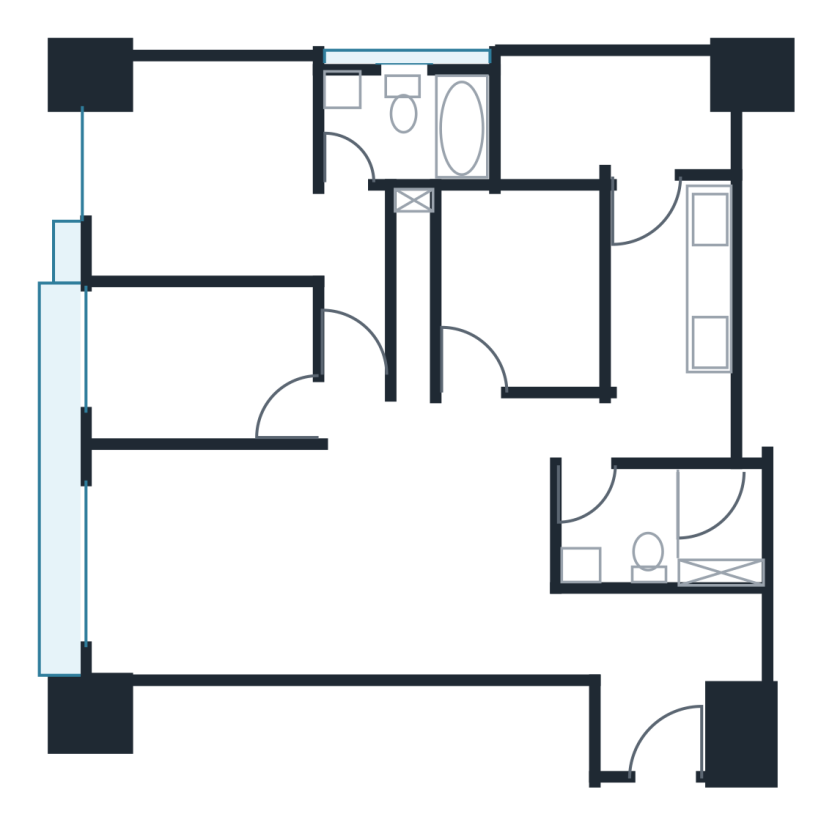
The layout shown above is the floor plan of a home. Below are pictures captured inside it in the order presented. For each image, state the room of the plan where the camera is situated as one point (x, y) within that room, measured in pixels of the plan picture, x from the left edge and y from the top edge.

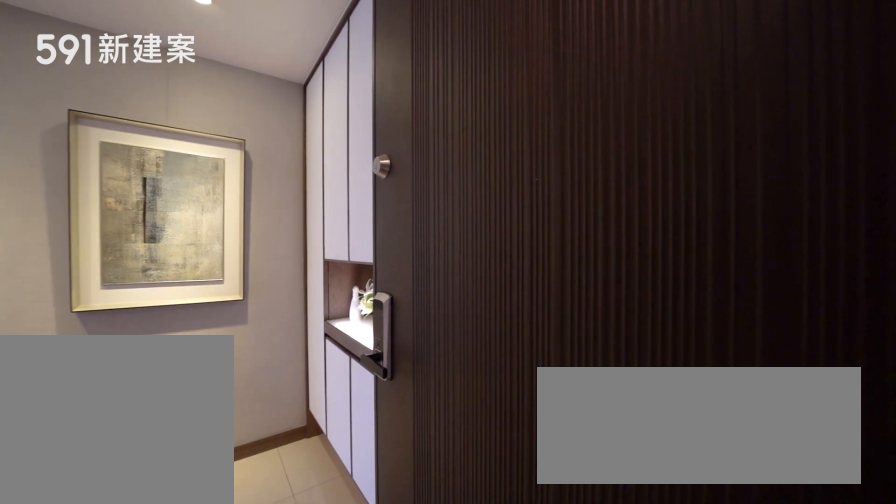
(656, 730)
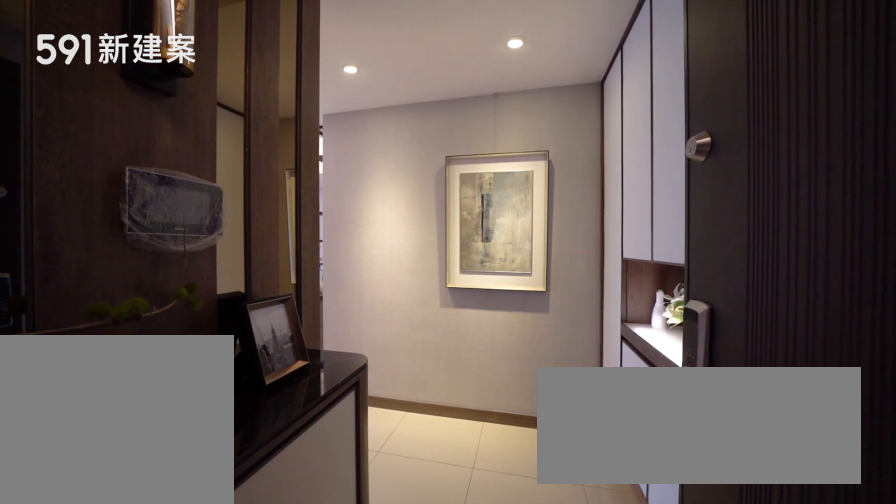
(656, 730)
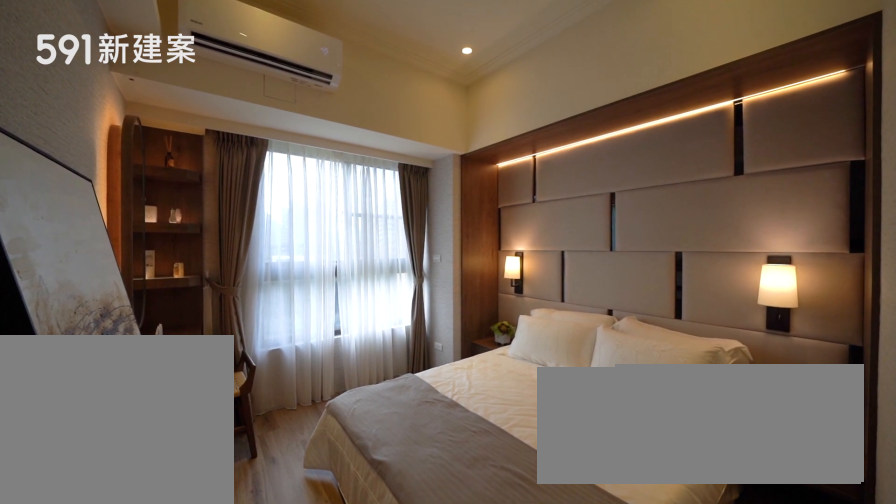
(249, 201)
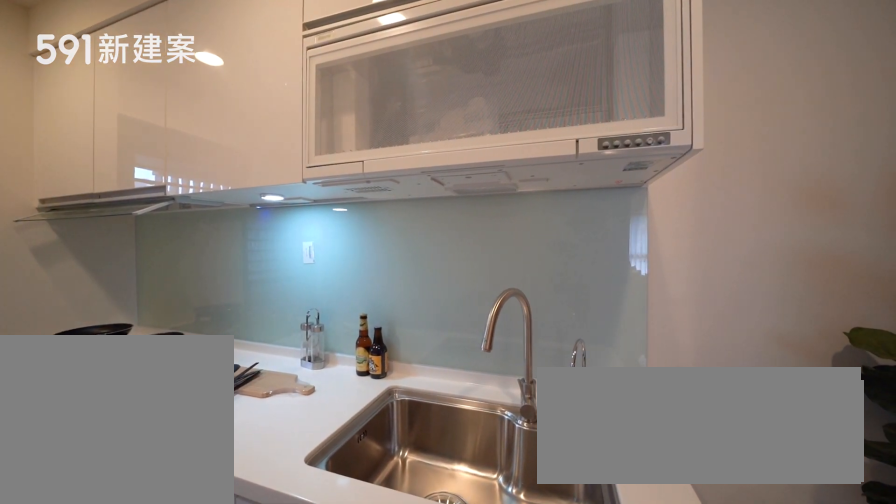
(677, 327)
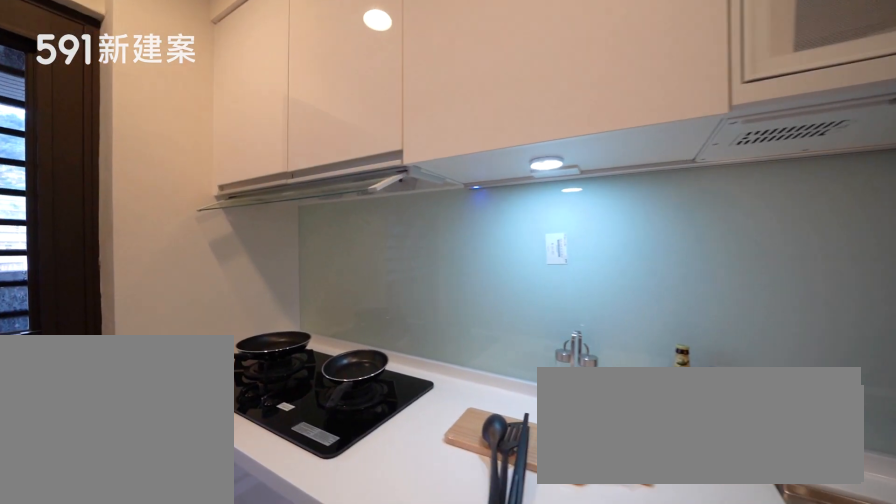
(677, 327)
